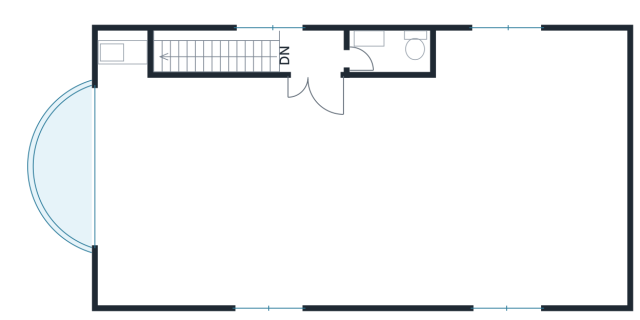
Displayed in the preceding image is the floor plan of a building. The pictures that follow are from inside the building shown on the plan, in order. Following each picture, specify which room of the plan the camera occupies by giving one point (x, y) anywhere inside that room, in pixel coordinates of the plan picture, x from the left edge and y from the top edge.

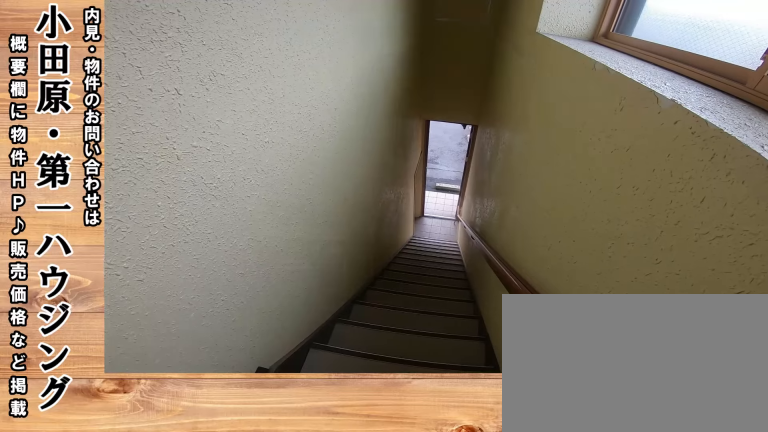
(332, 58)
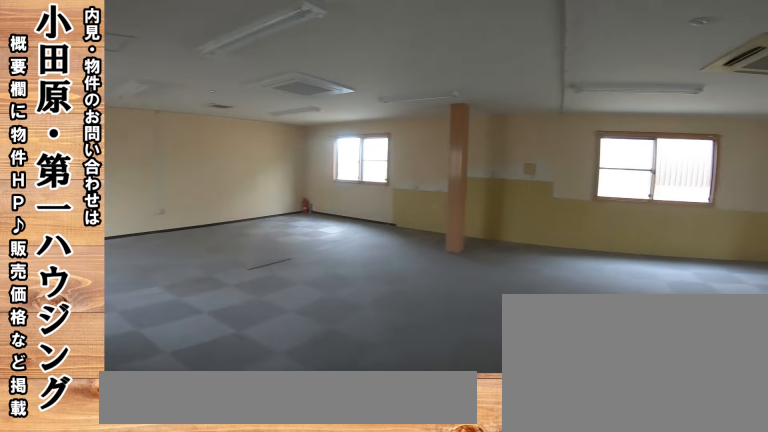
(277, 174)
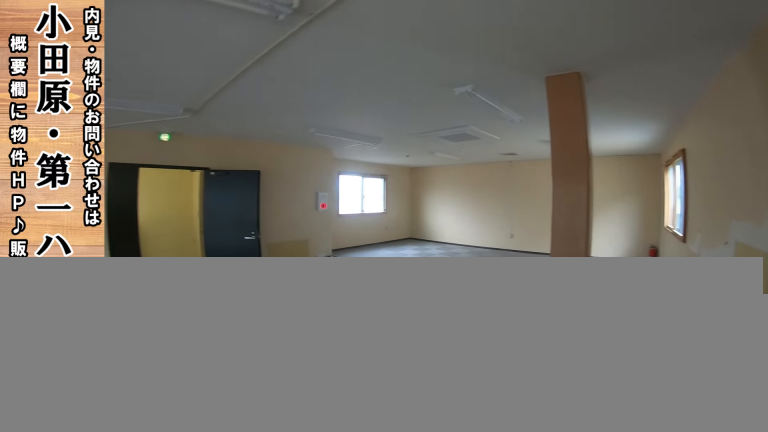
(359, 179)
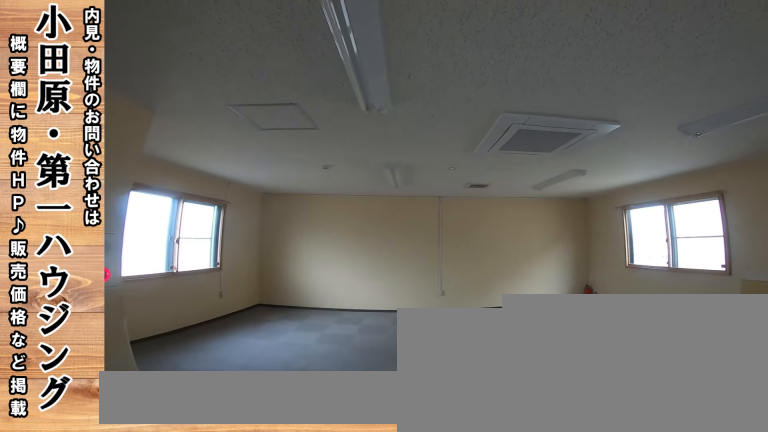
(359, 179)
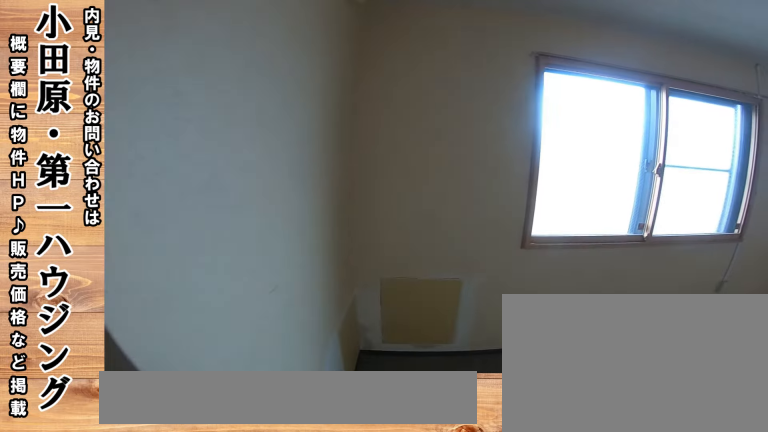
(359, 179)
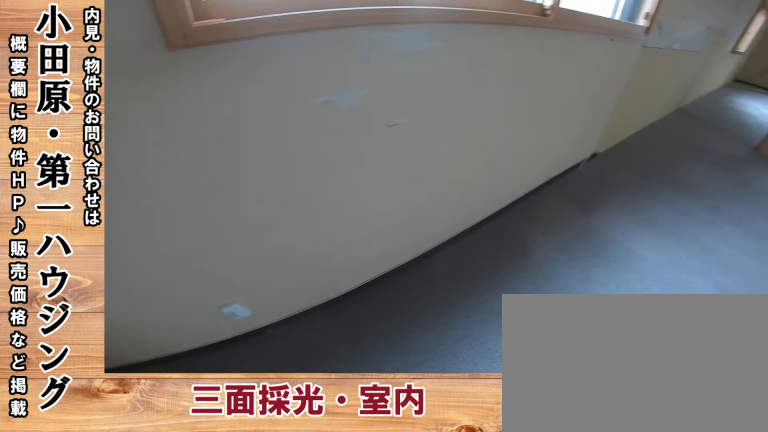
(359, 170)
